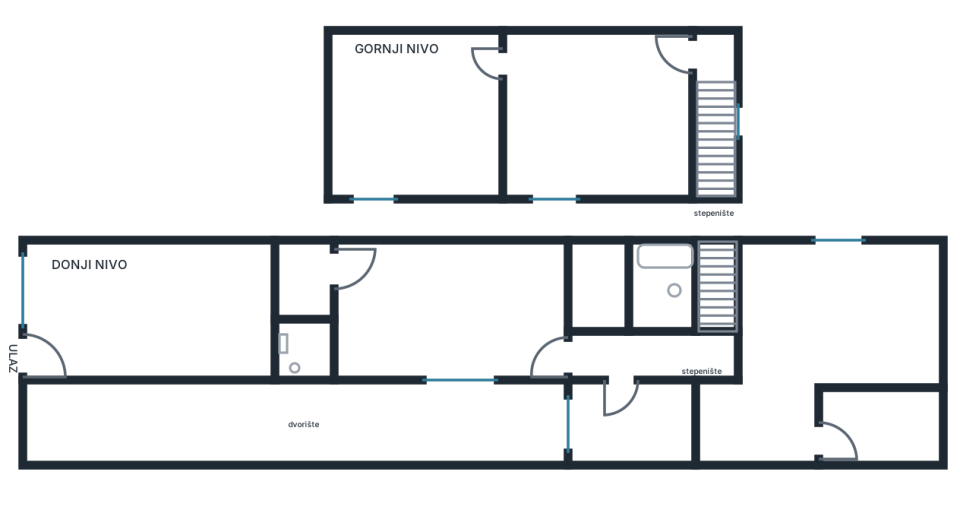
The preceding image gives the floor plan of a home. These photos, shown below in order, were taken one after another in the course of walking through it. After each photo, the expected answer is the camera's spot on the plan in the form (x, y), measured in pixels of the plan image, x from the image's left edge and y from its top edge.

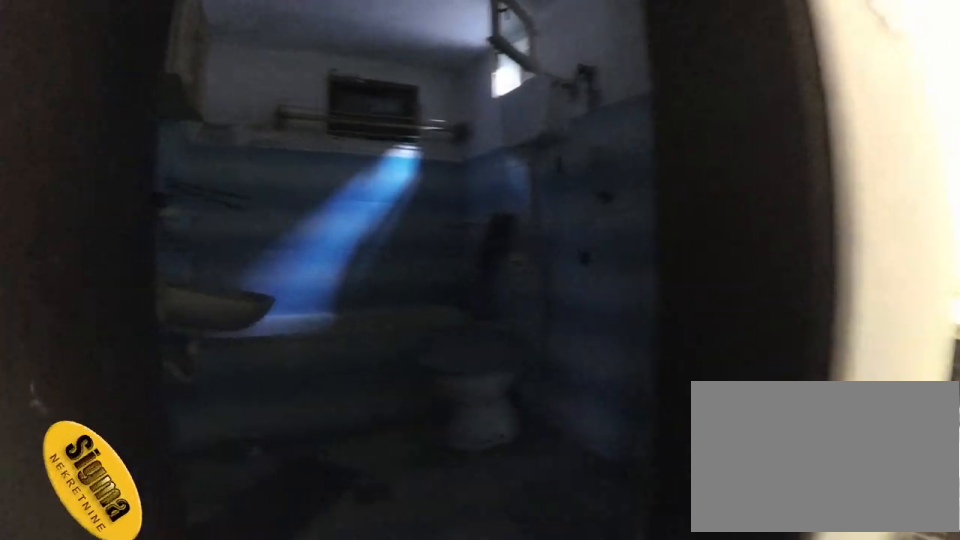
(657, 374)
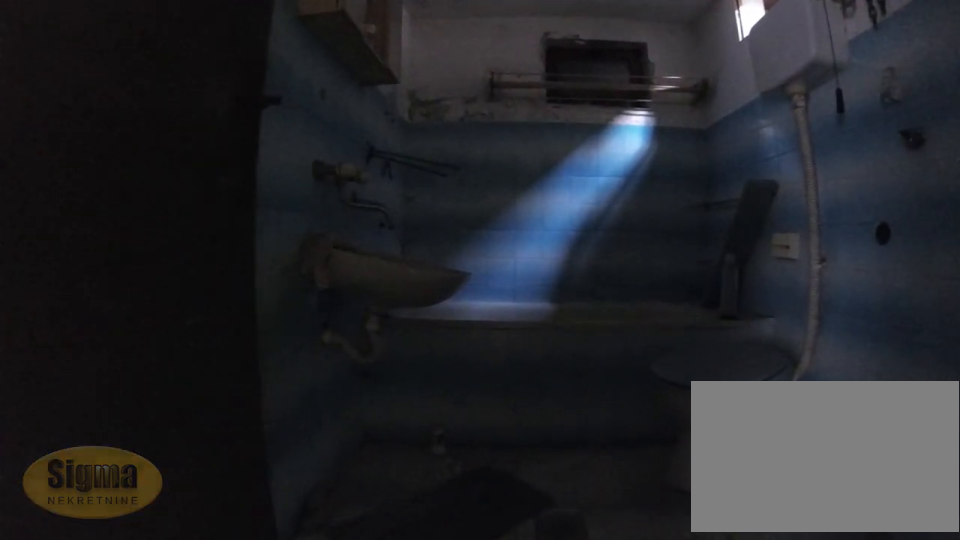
(673, 347)
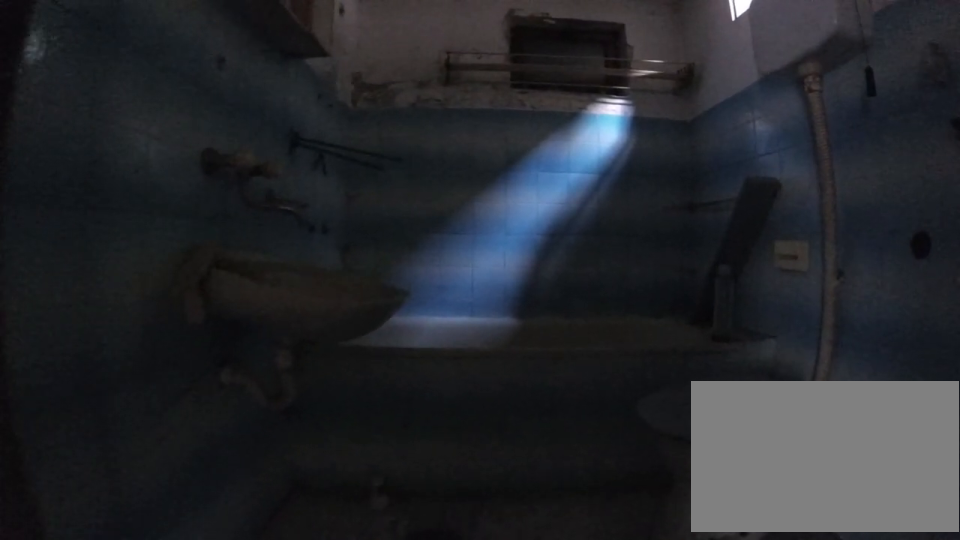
(674, 337)
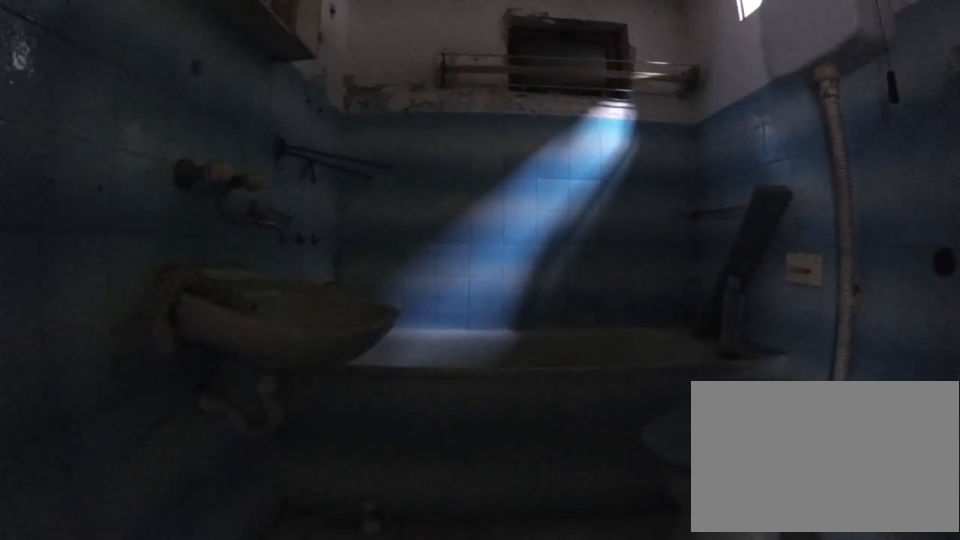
(673, 333)
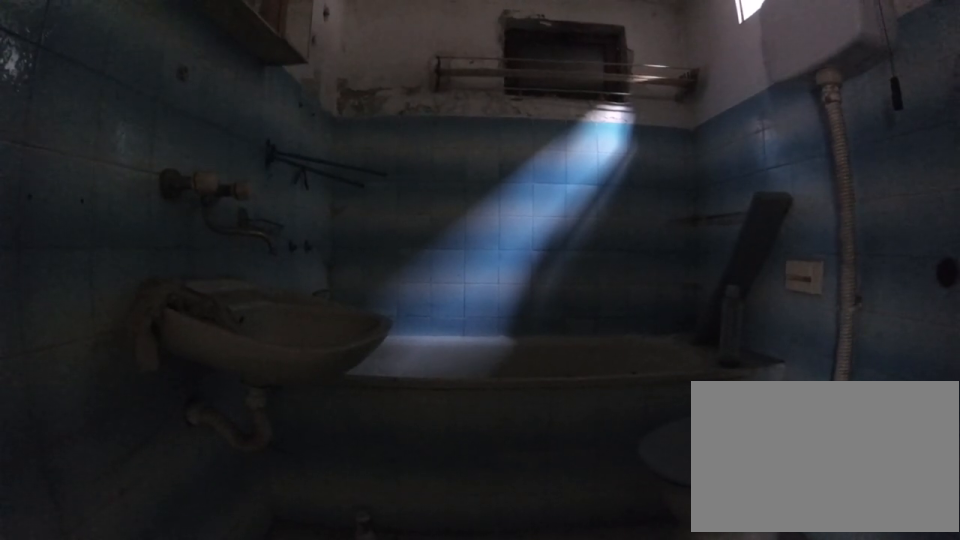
(672, 326)
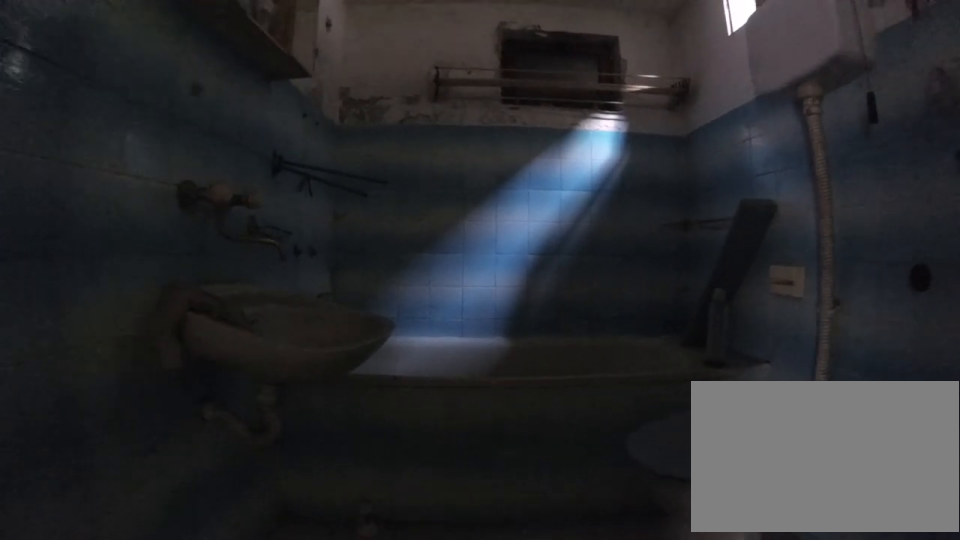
(672, 326)
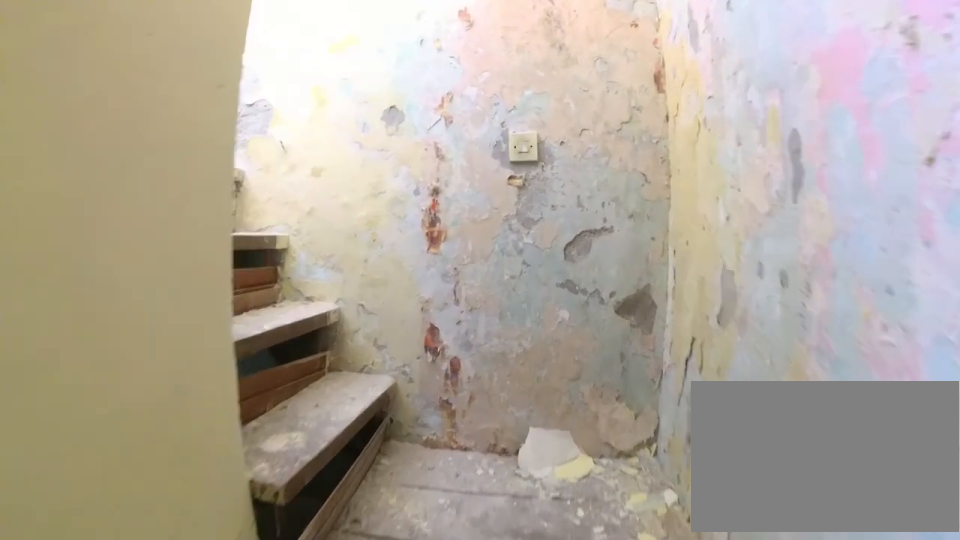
(689, 388)
